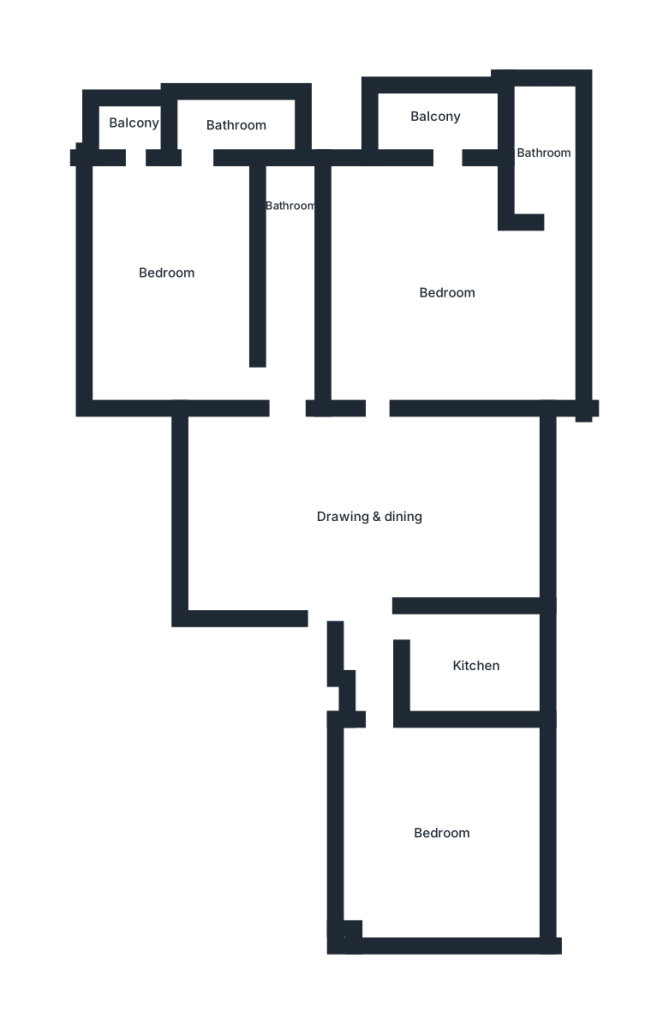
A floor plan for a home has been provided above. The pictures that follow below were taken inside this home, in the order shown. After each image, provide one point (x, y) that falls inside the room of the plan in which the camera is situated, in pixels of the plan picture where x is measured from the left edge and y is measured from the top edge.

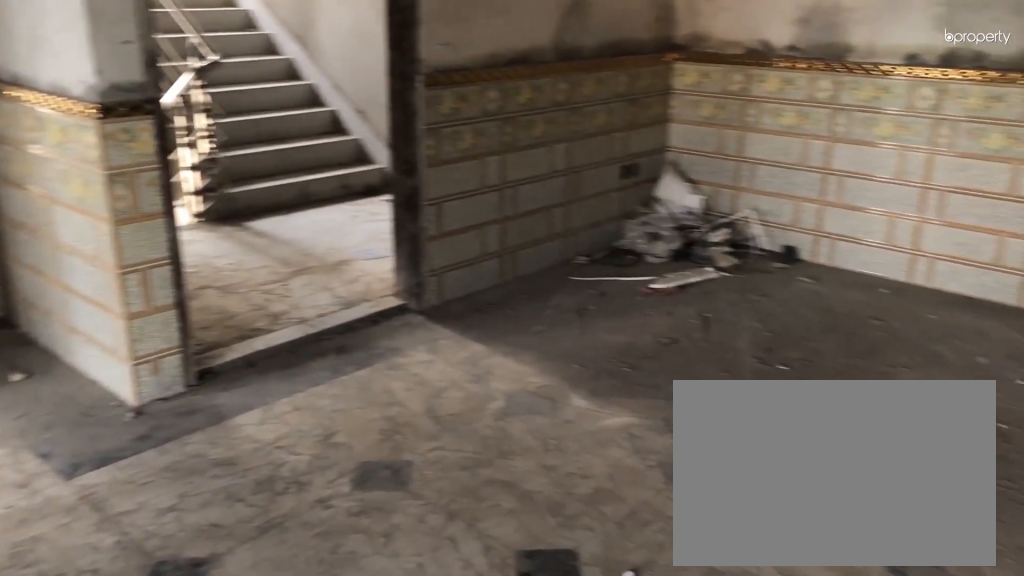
(369, 517)
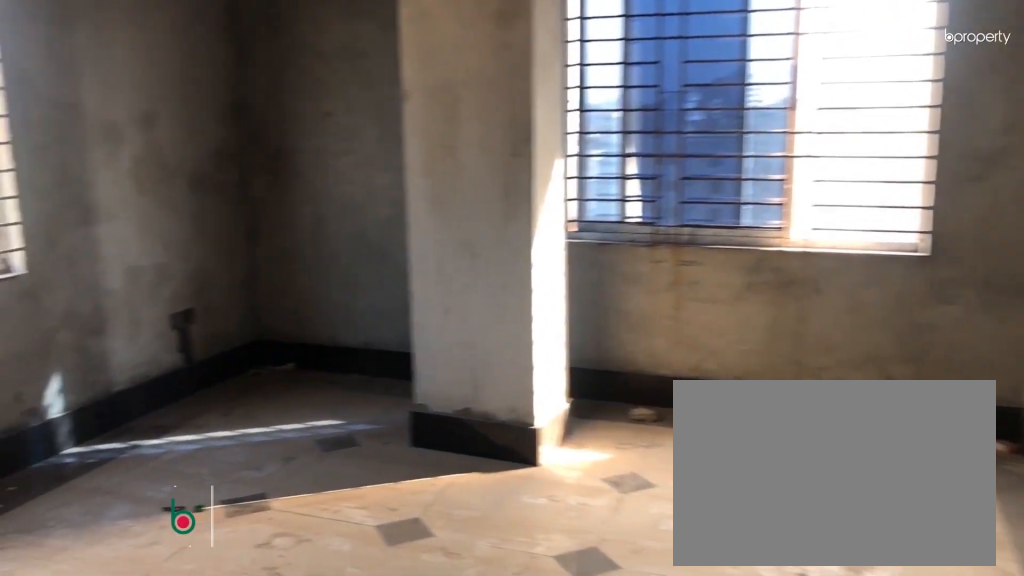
(443, 827)
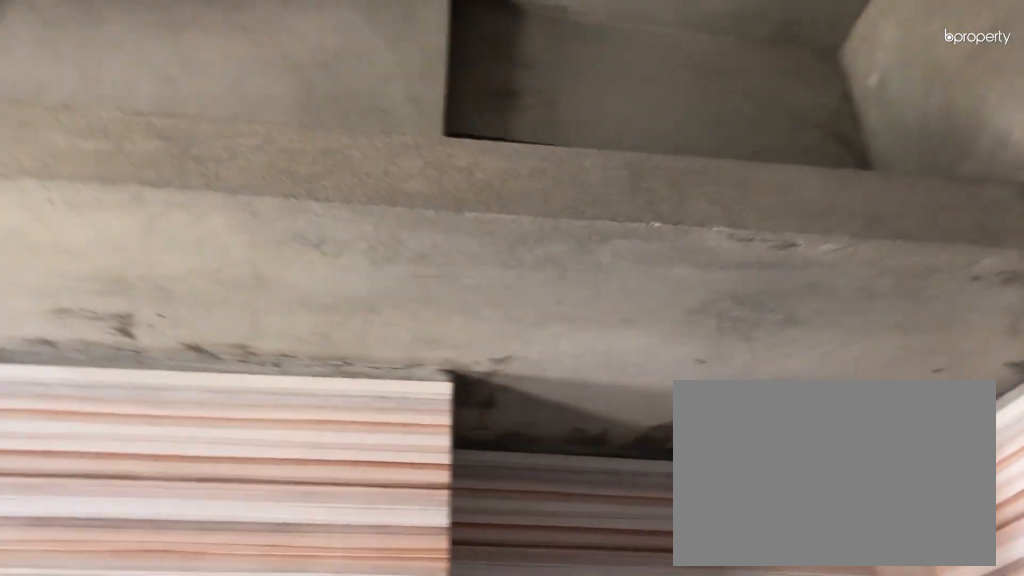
(479, 671)
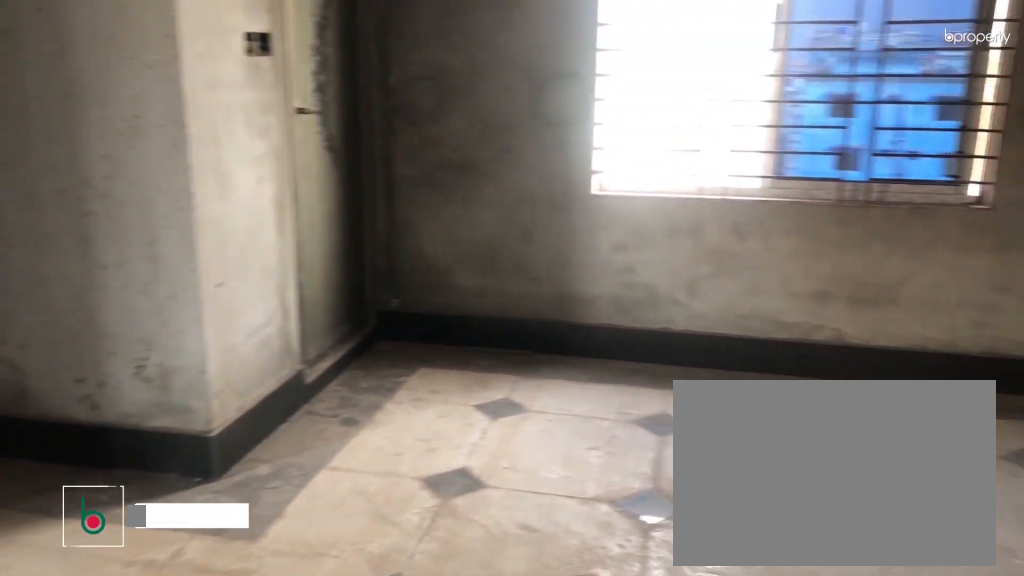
(451, 286)
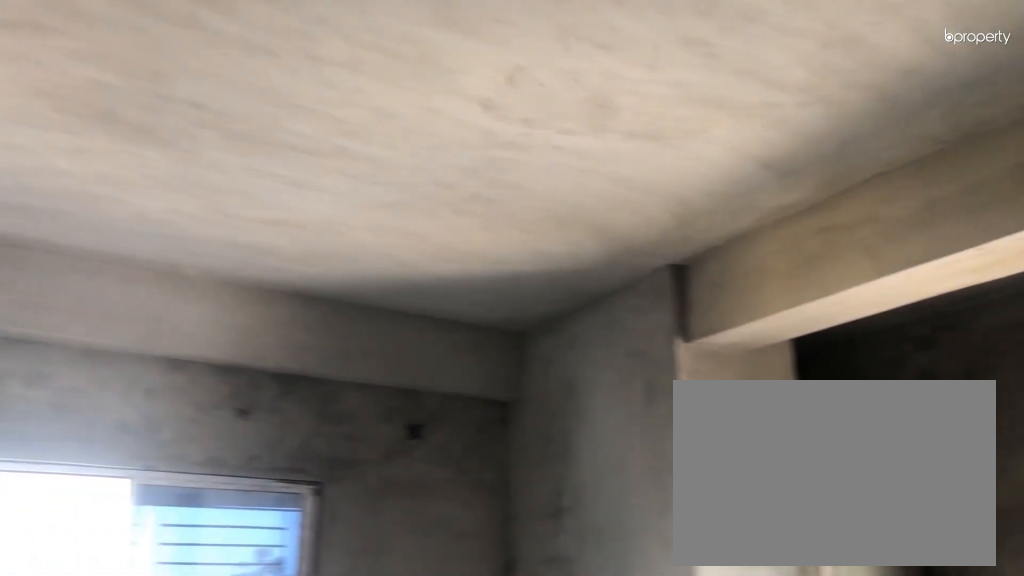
(451, 286)
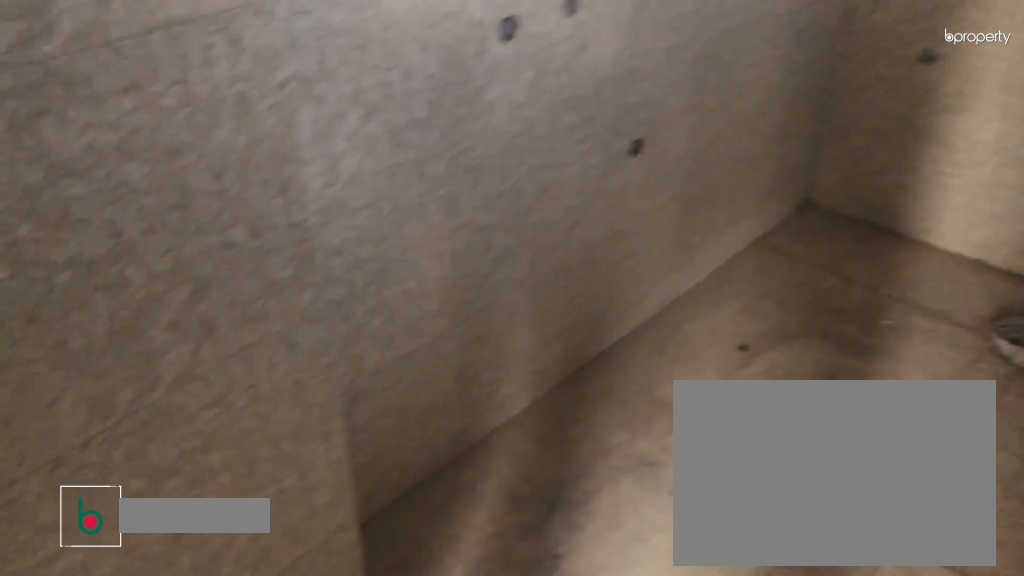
(542, 150)
